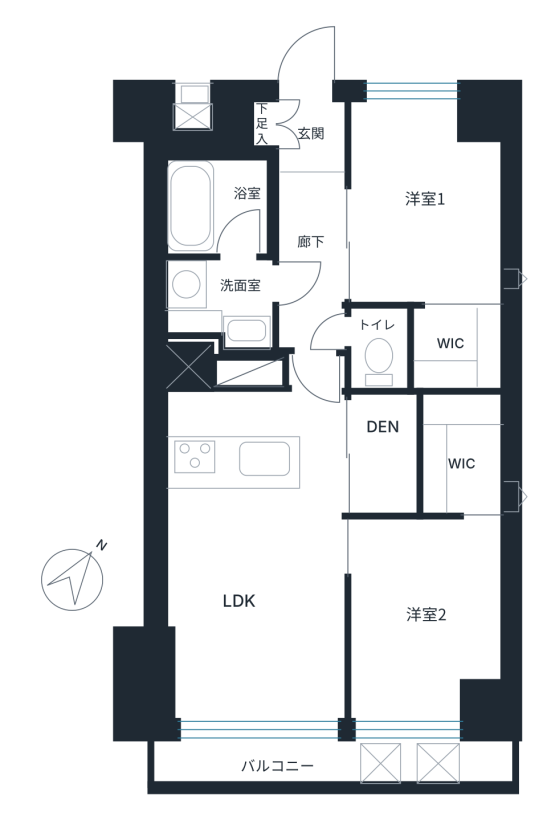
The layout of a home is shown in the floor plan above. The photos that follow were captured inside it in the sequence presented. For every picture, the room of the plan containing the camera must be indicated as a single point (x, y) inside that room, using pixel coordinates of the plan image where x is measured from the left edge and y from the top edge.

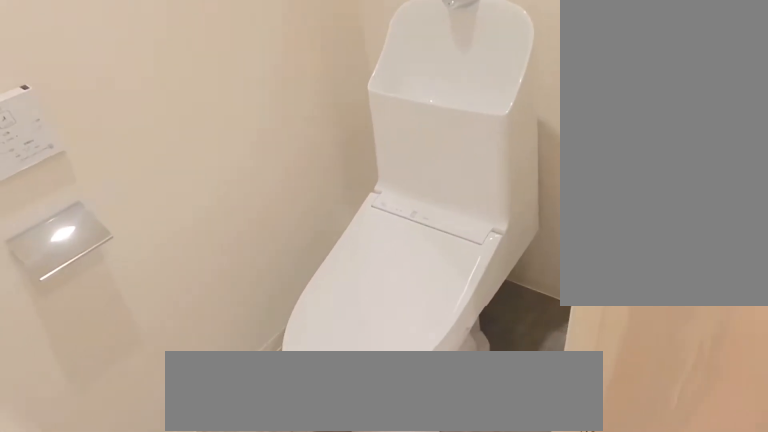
(384, 350)
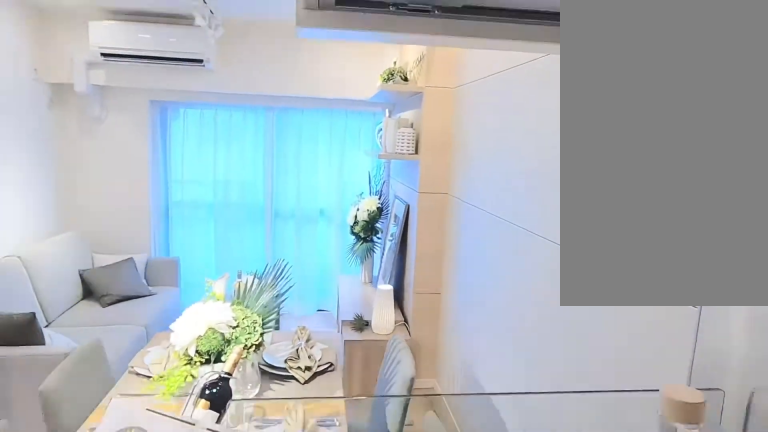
(235, 422)
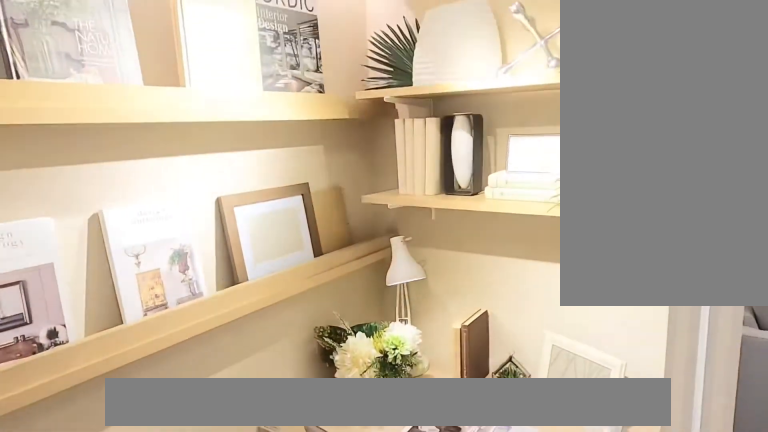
(373, 443)
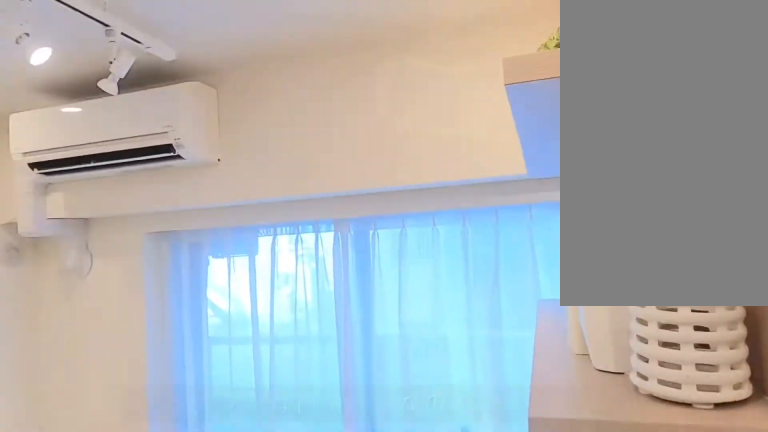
(246, 615)
